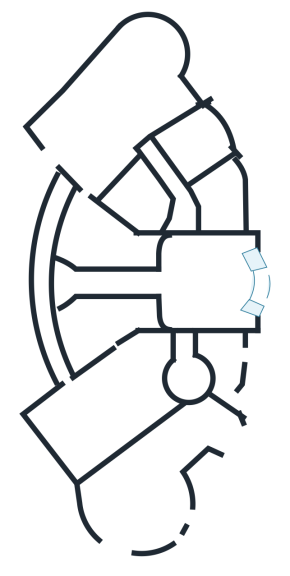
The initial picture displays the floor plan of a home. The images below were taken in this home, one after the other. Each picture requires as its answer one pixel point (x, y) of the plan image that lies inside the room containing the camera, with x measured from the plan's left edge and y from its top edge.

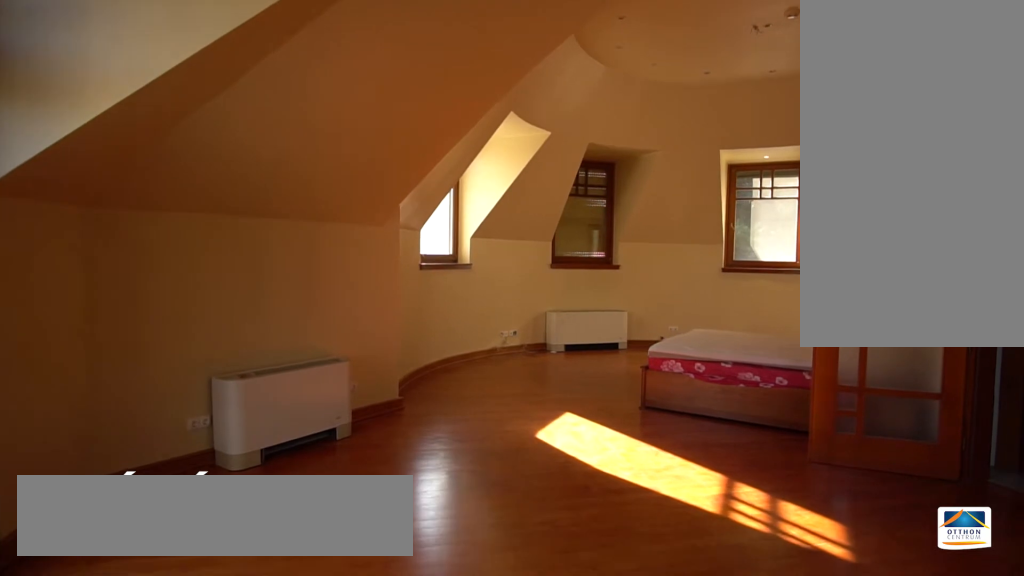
(146, 59)
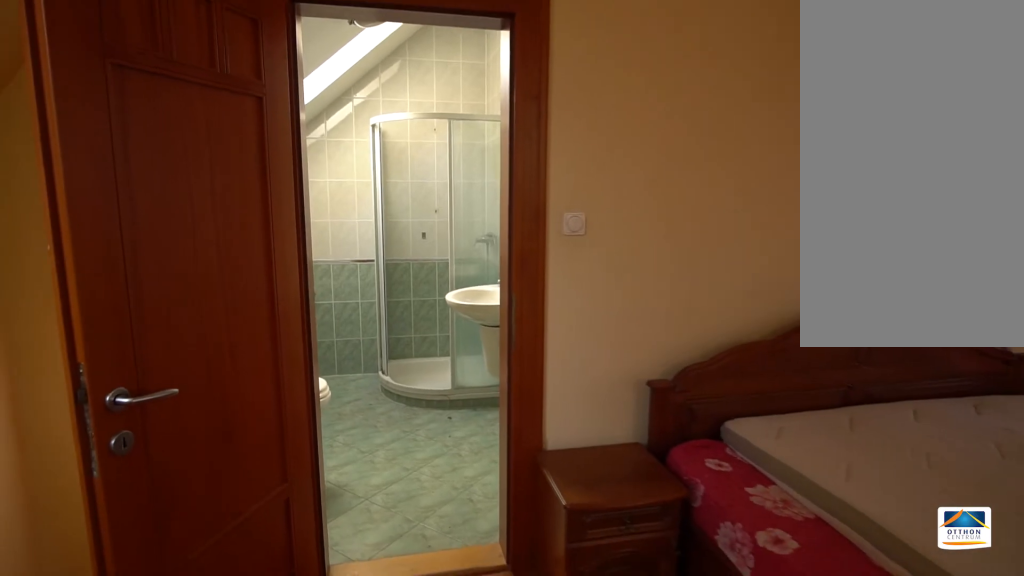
(146, 59)
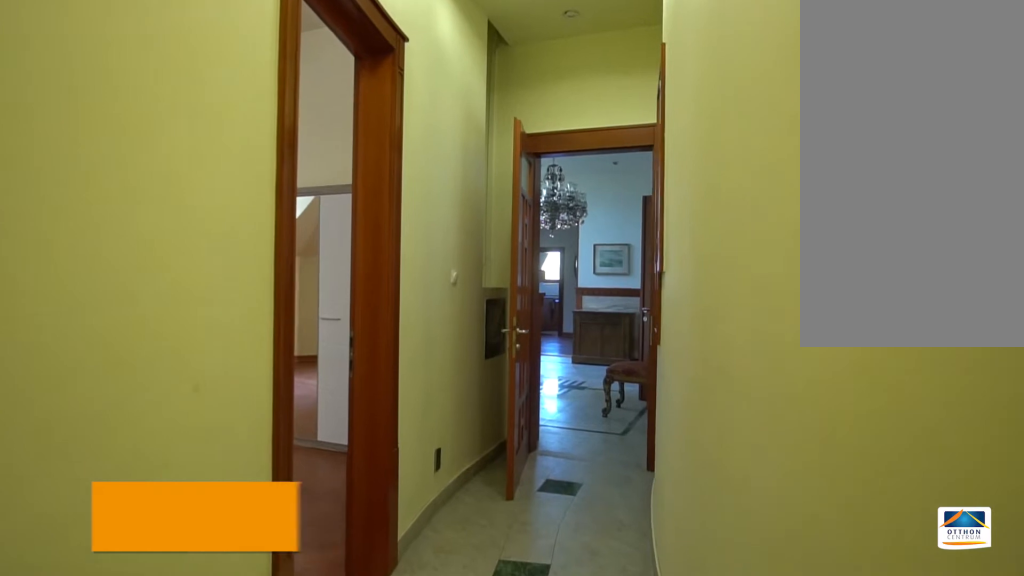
(183, 216)
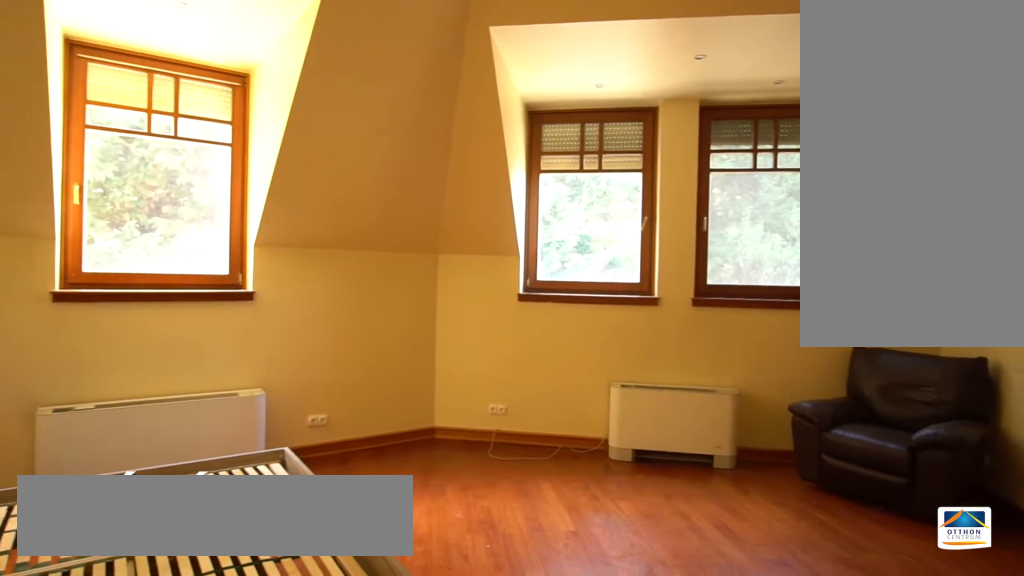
(194, 140)
